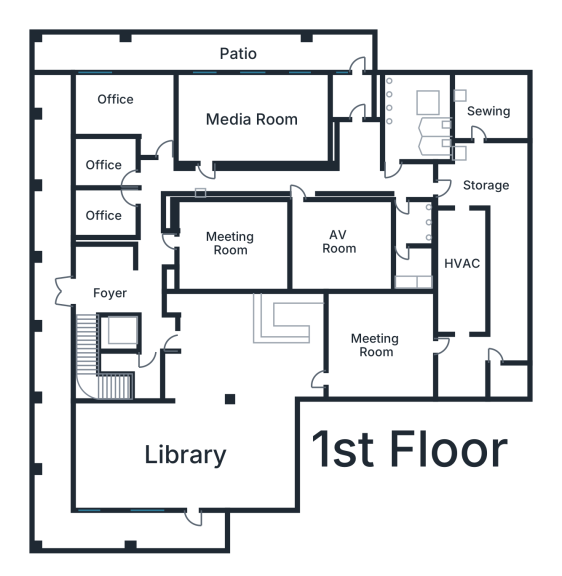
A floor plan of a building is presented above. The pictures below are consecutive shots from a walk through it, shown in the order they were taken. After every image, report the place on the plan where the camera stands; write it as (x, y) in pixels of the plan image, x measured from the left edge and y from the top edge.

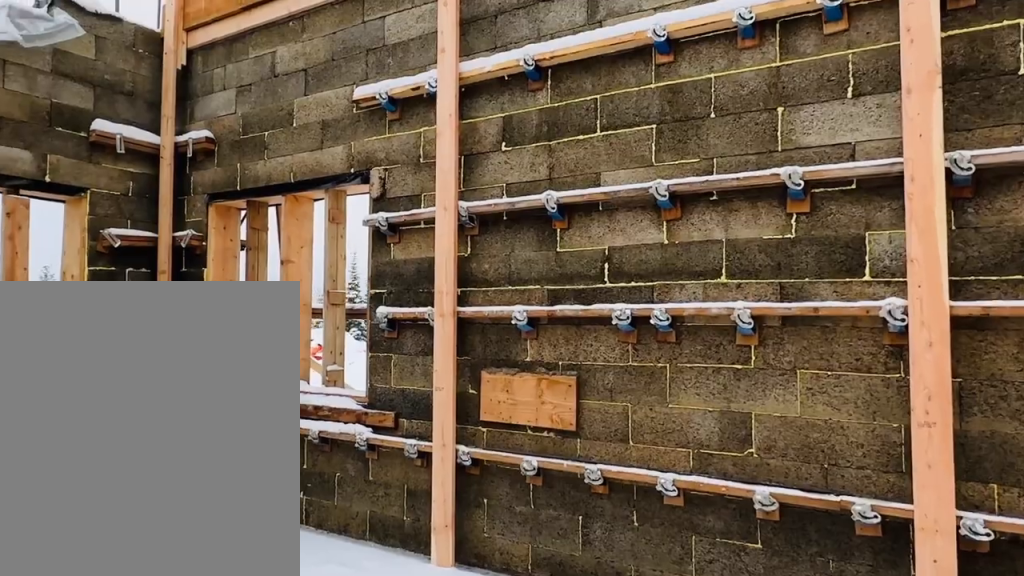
(143, 119)
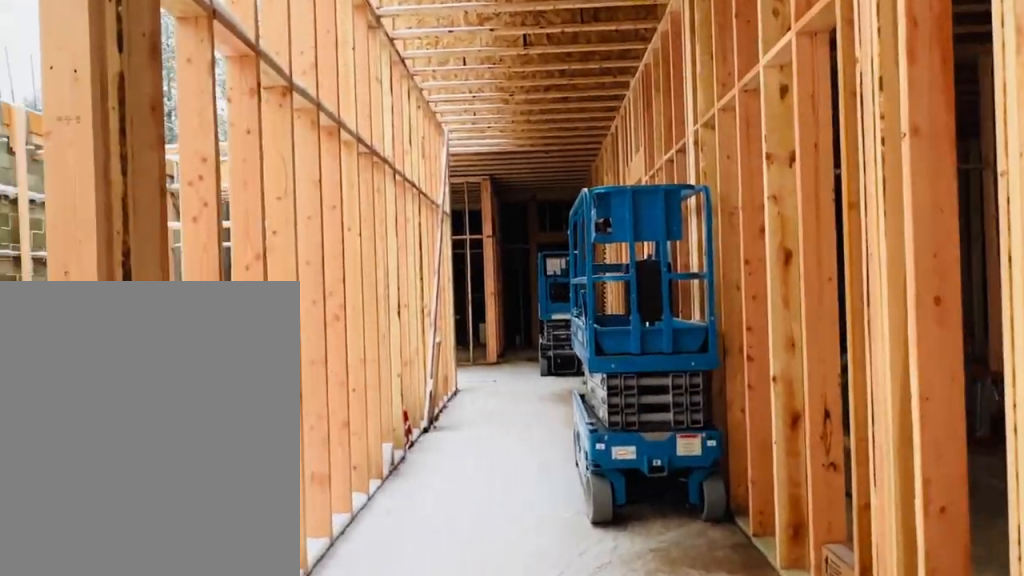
(176, 166)
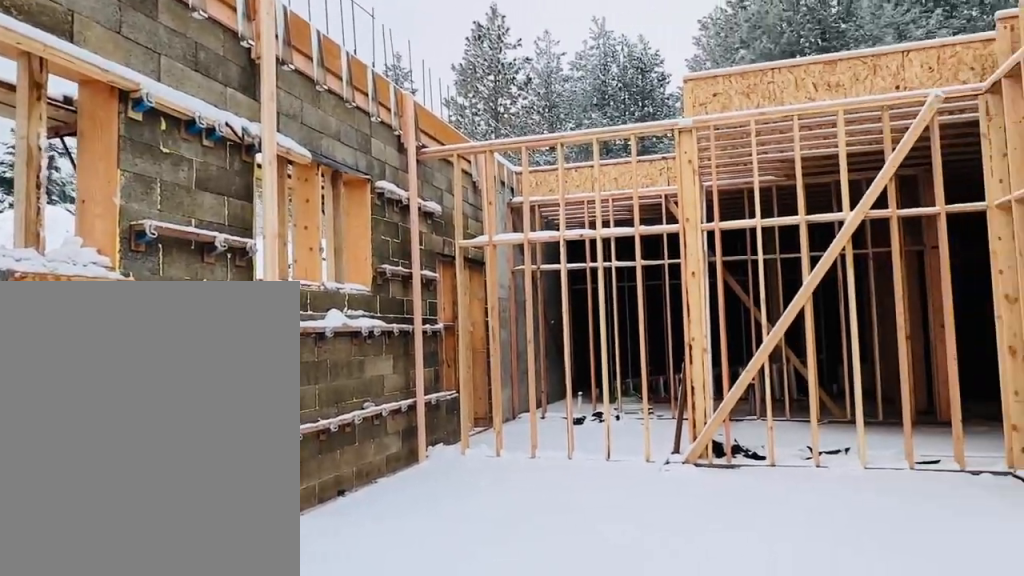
(219, 117)
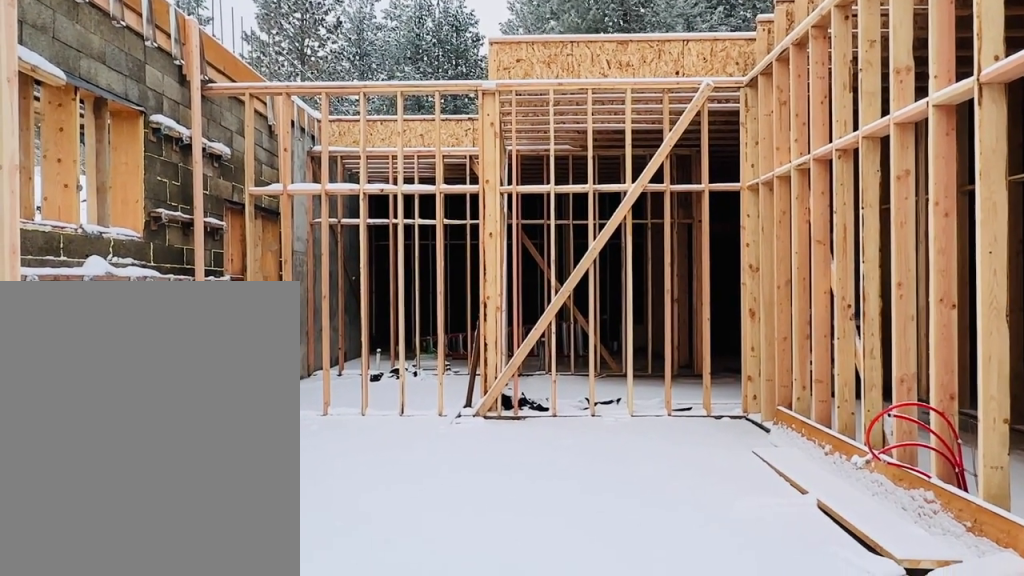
(219, 116)
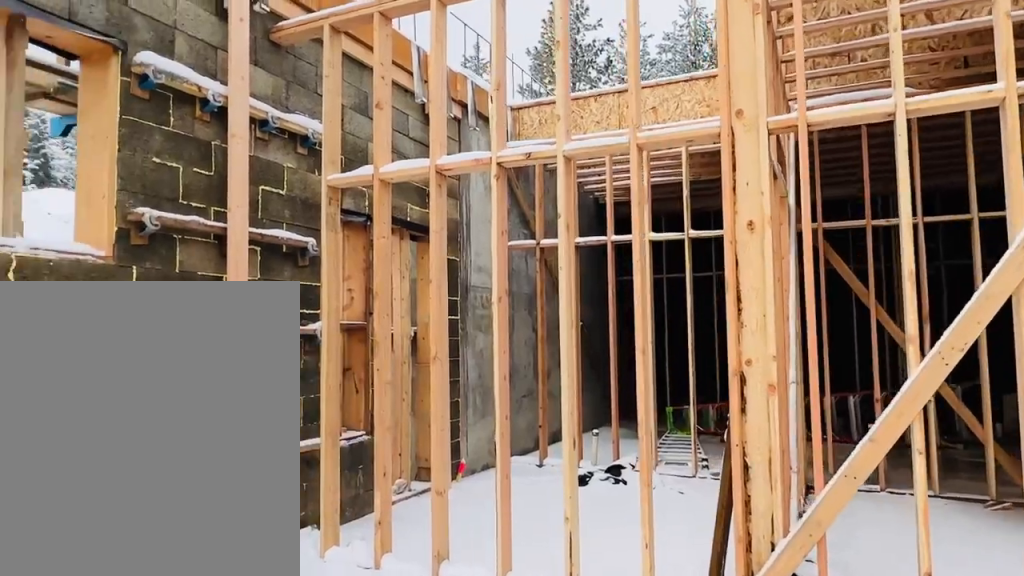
(310, 119)
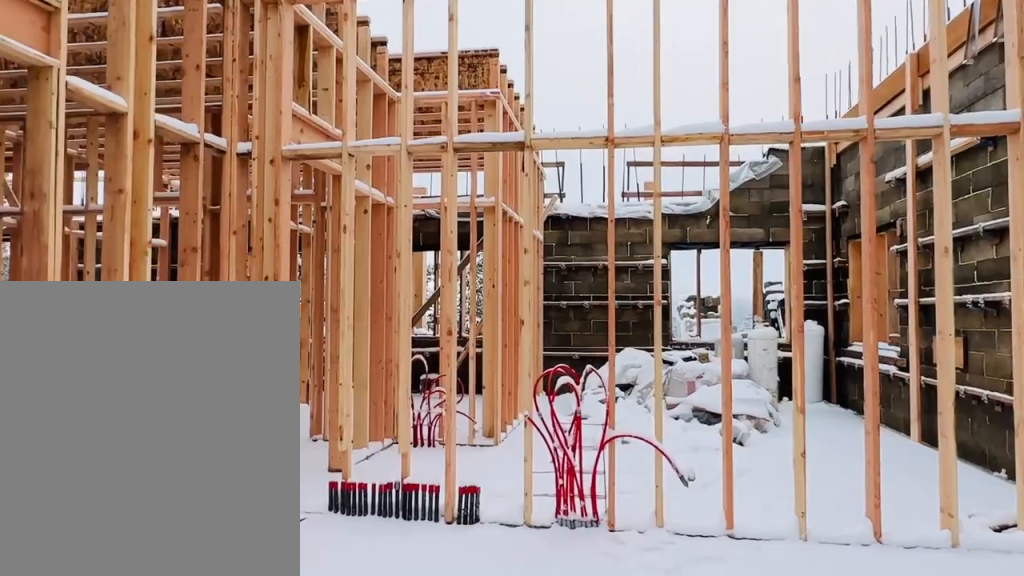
(259, 117)
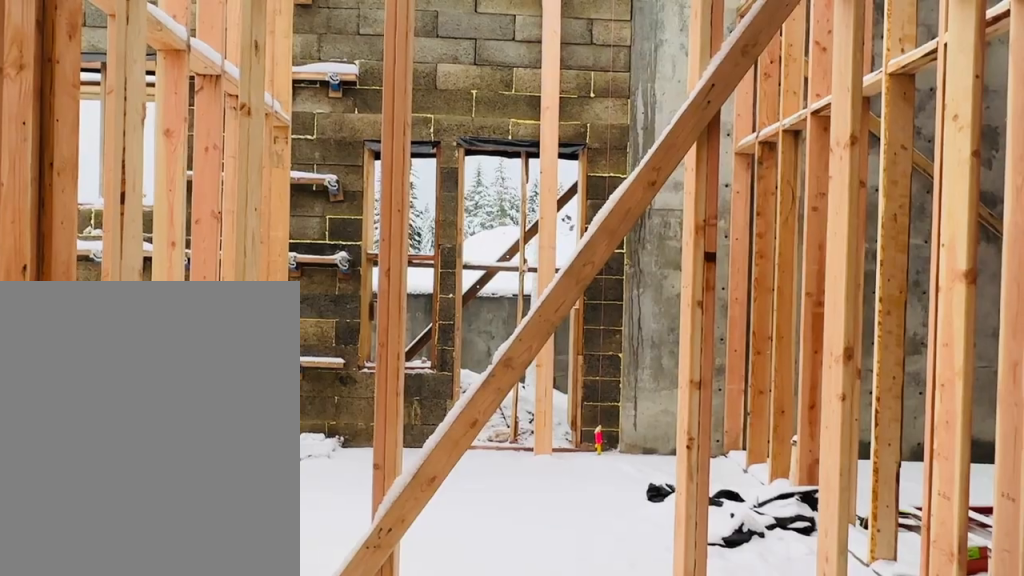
(356, 155)
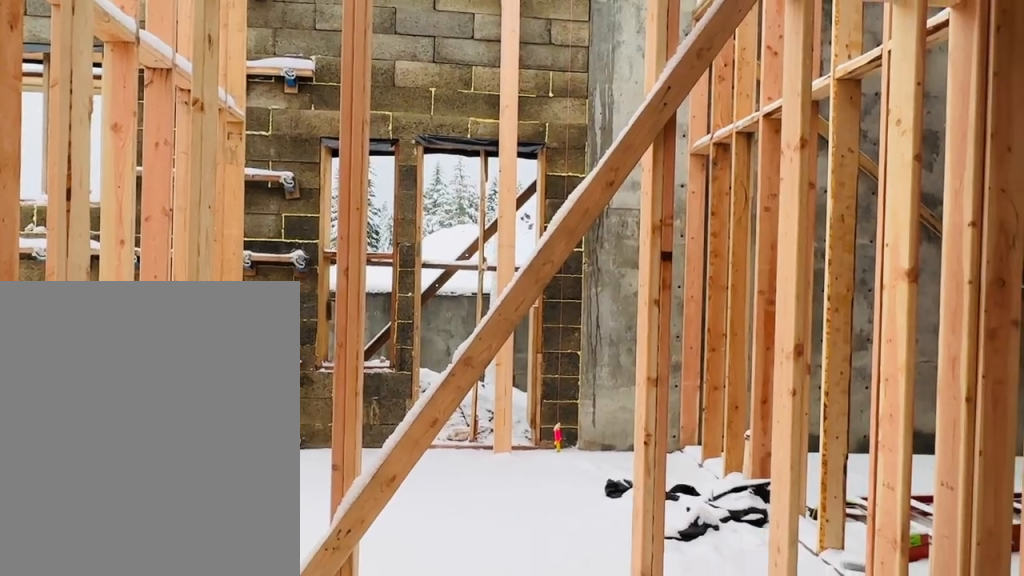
(356, 155)
